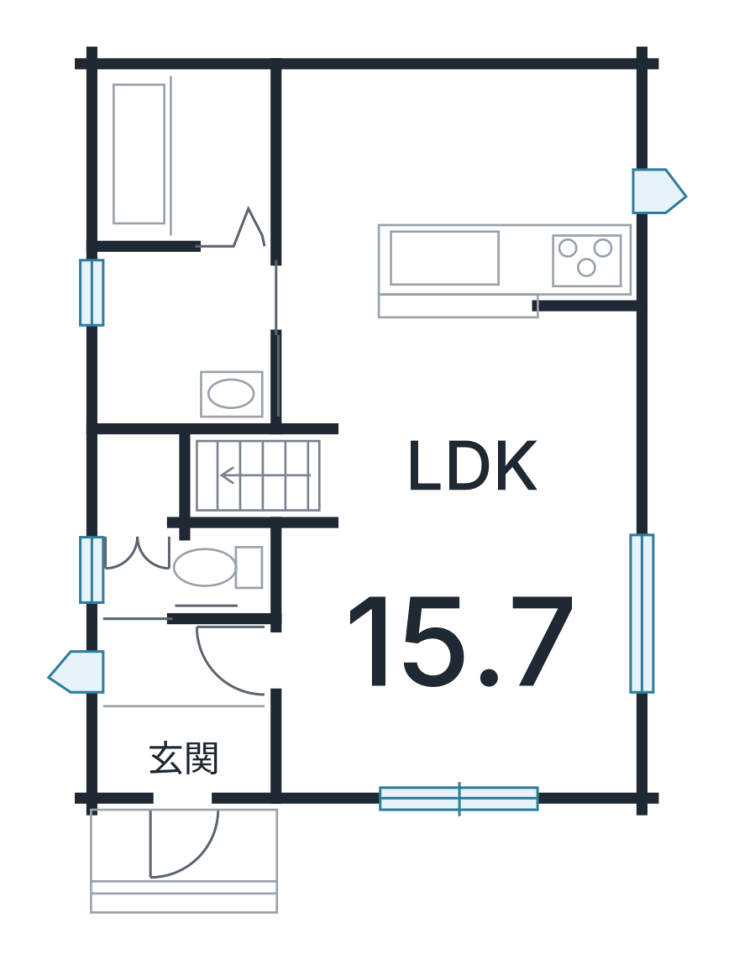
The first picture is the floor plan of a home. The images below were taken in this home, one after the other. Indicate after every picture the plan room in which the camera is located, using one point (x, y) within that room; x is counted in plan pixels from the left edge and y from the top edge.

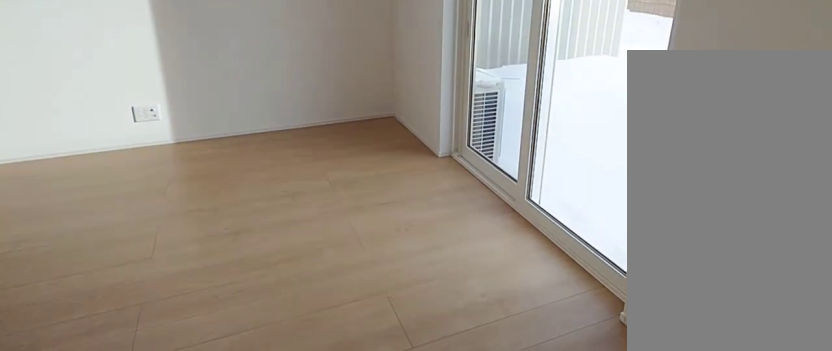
(458, 549)
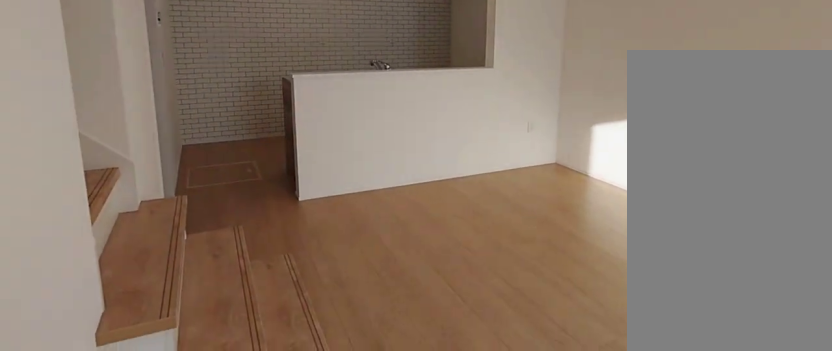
(458, 549)
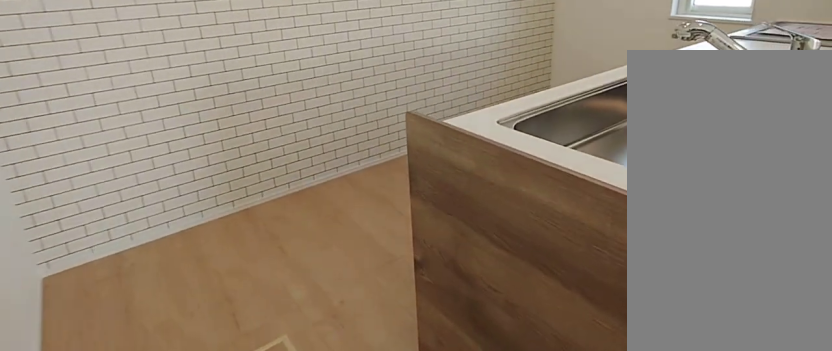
(475, 167)
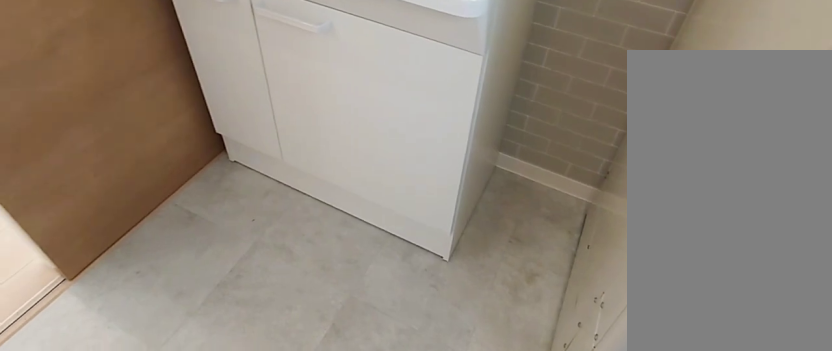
(180, 359)
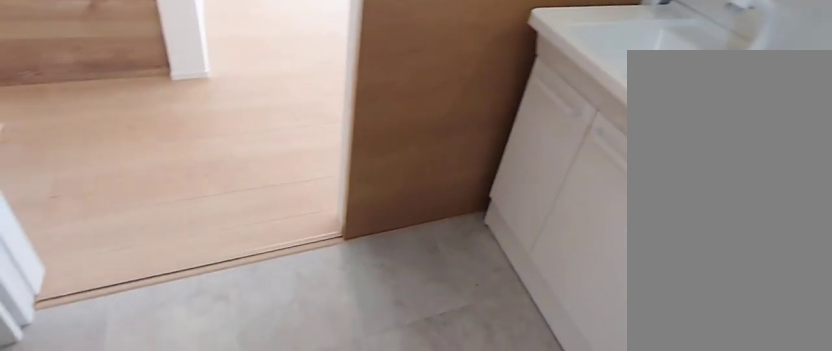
(180, 359)
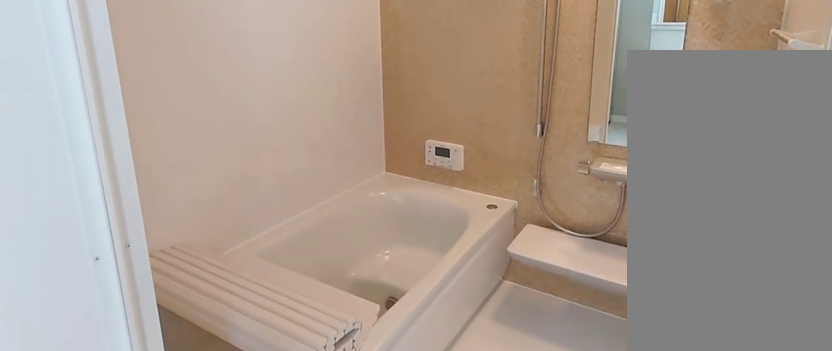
(180, 99)
